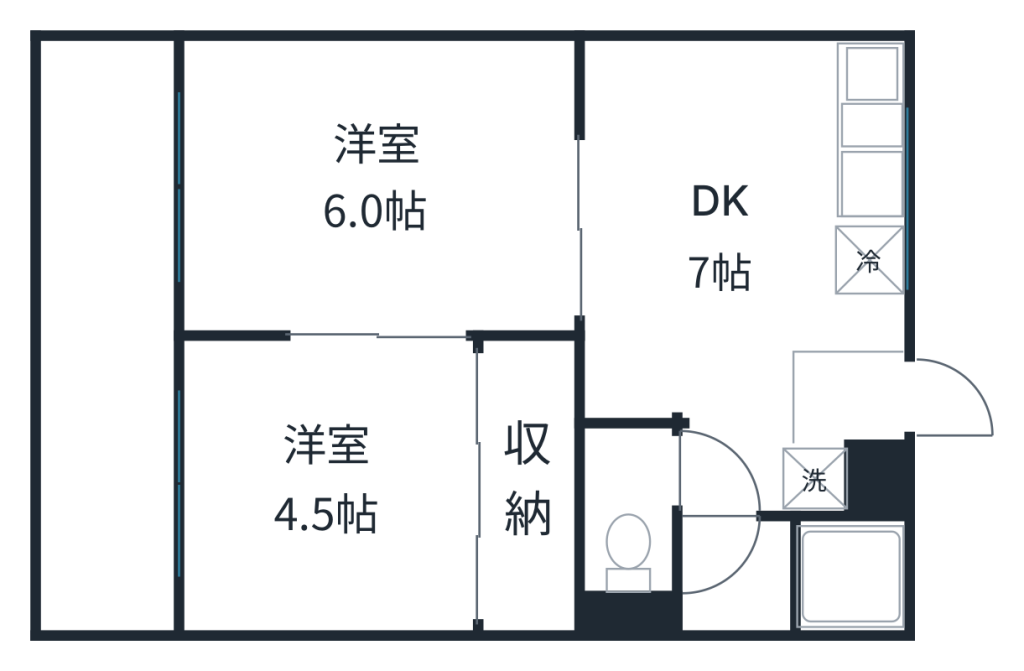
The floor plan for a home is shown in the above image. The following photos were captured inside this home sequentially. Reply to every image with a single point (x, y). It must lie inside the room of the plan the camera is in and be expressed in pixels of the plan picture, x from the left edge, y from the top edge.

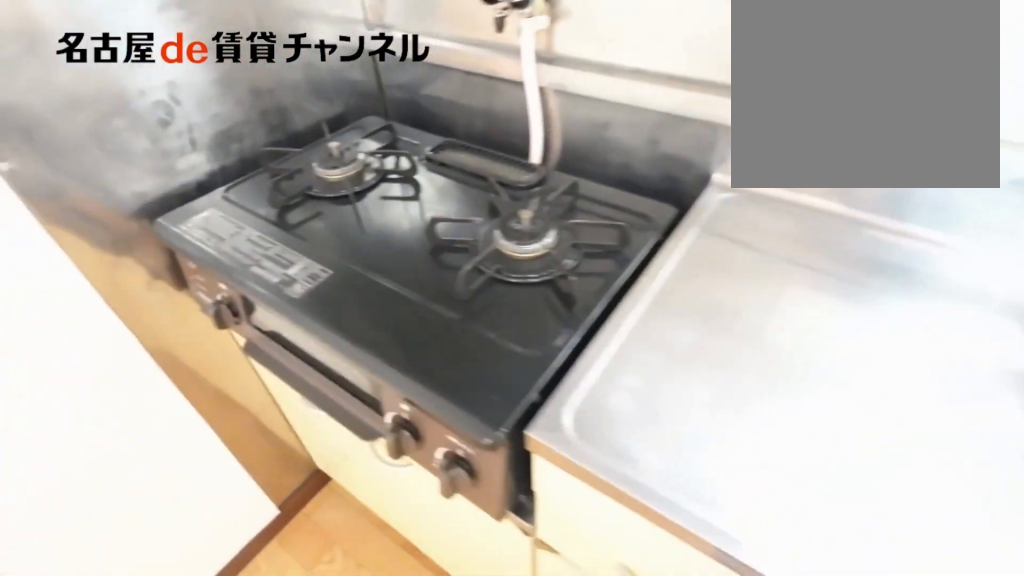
(867, 172)
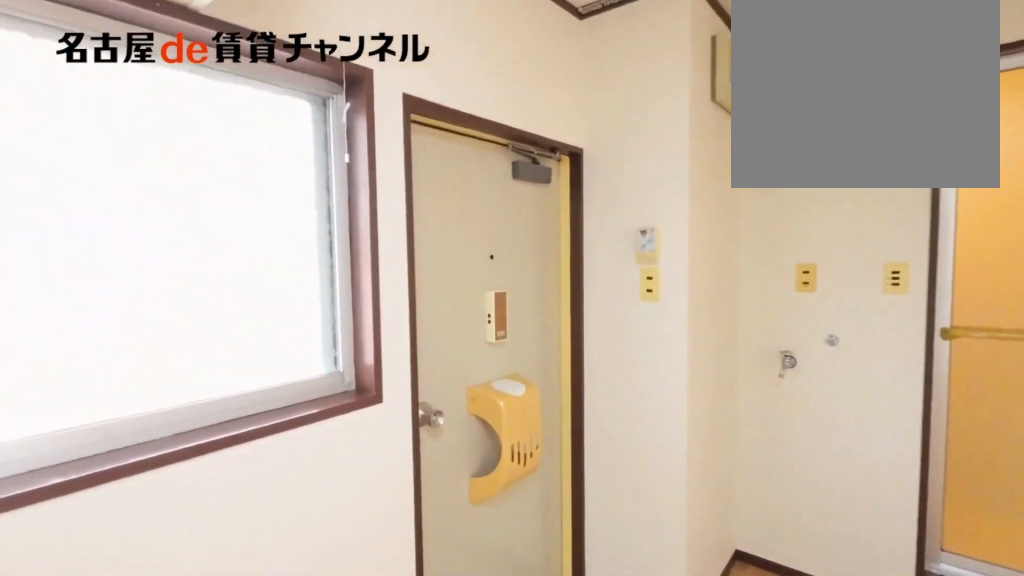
(758, 268)
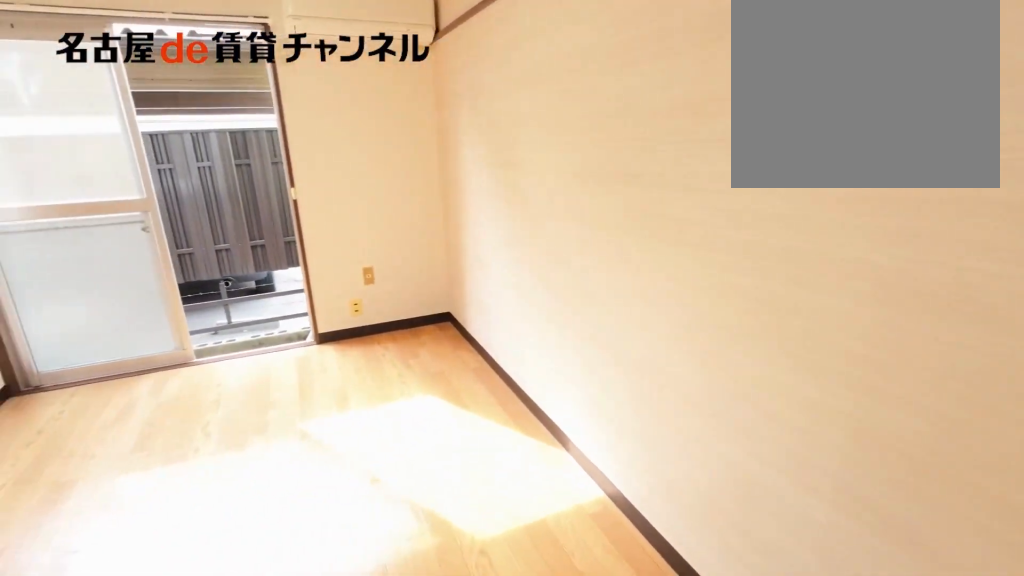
(379, 187)
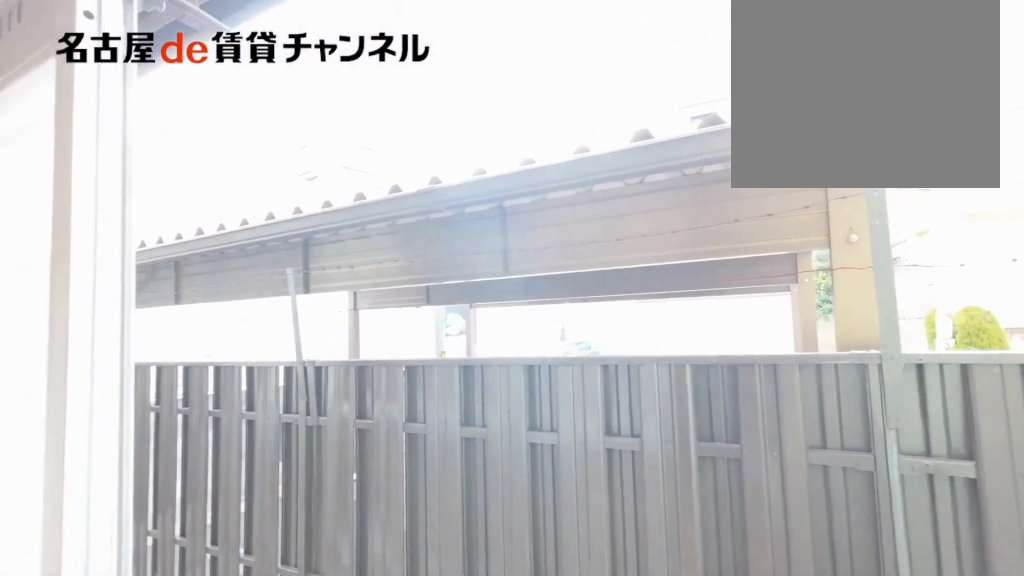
(379, 187)
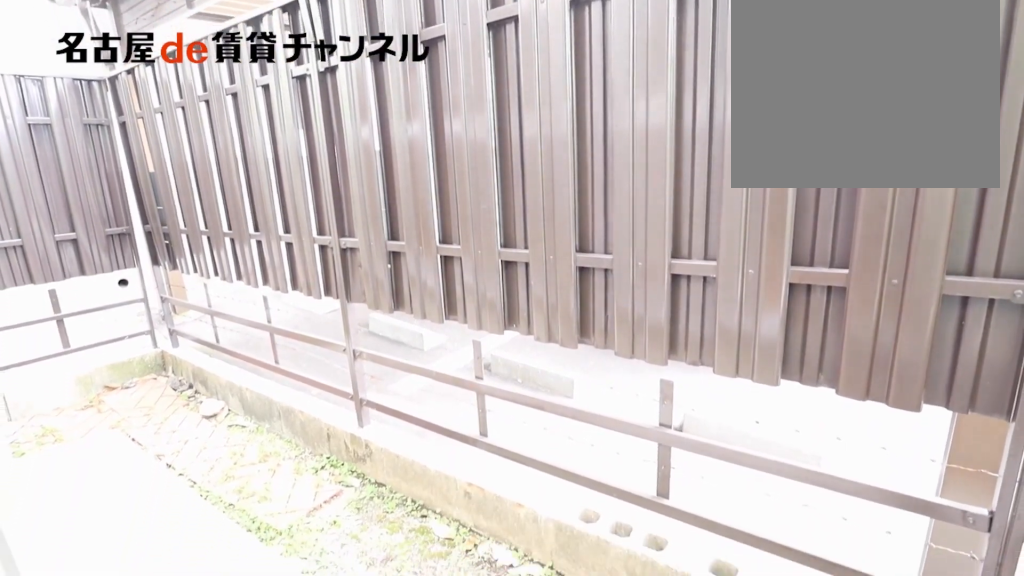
(119, 338)
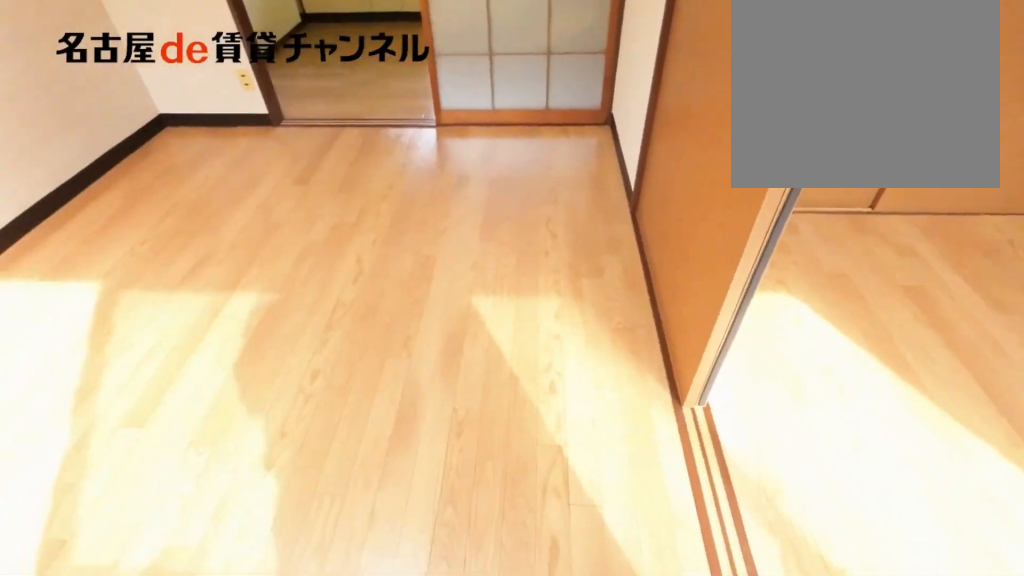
(374, 182)
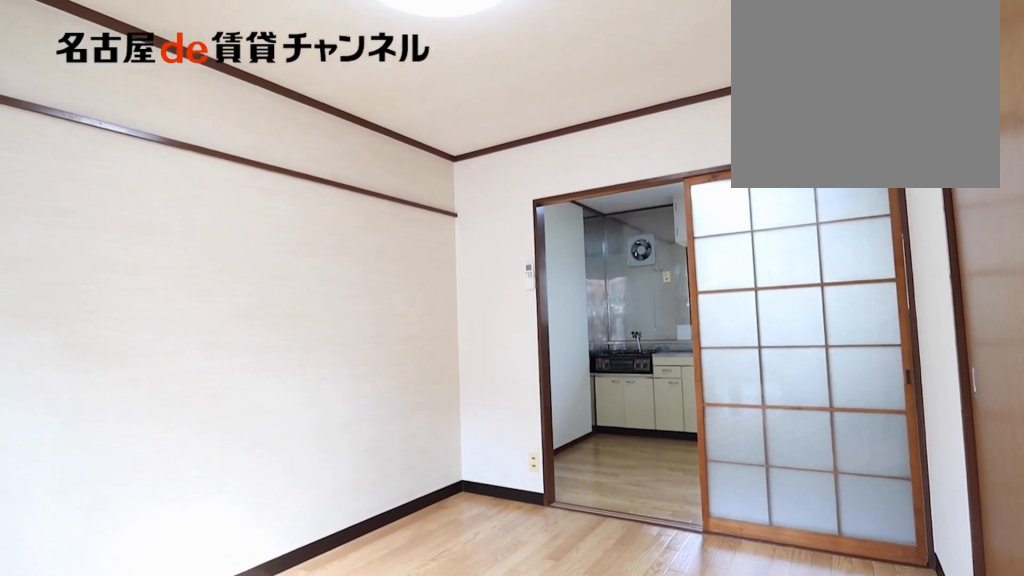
(374, 182)
